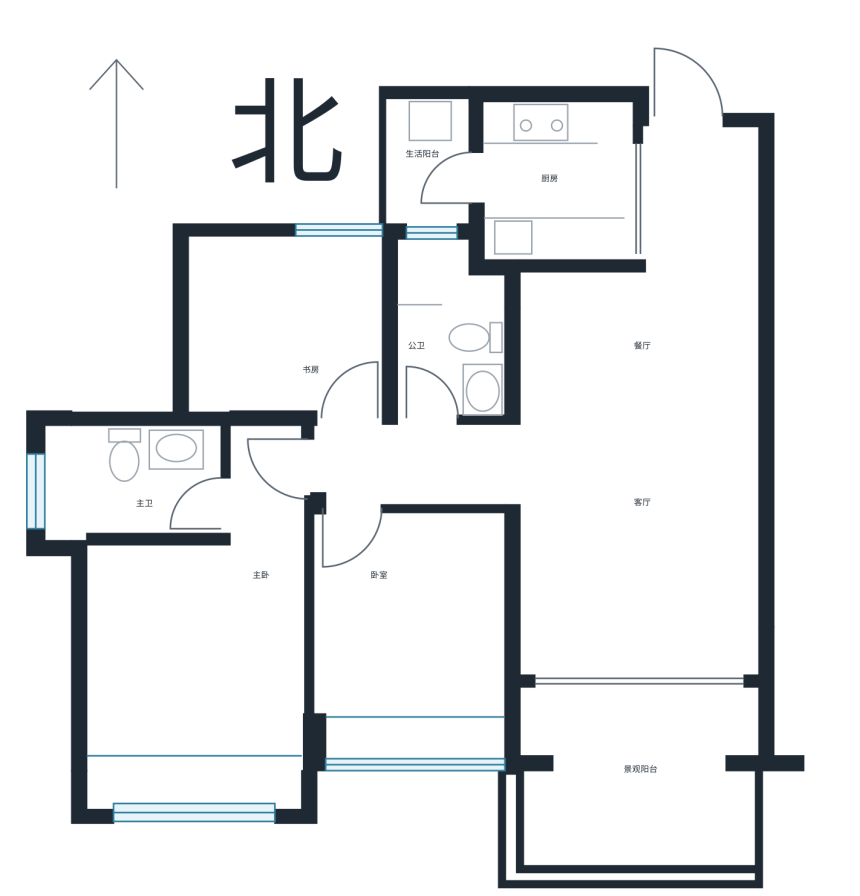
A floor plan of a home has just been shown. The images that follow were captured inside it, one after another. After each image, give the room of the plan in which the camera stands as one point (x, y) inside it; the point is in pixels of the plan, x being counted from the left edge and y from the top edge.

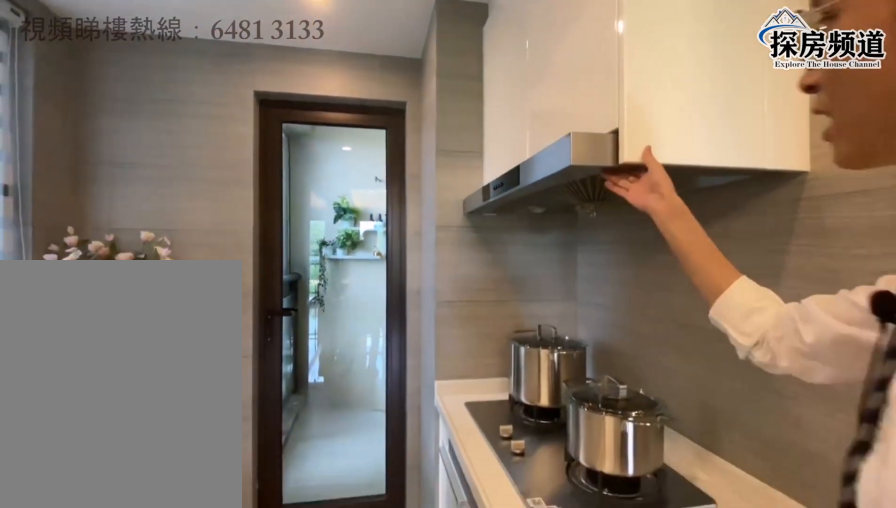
(579, 198)
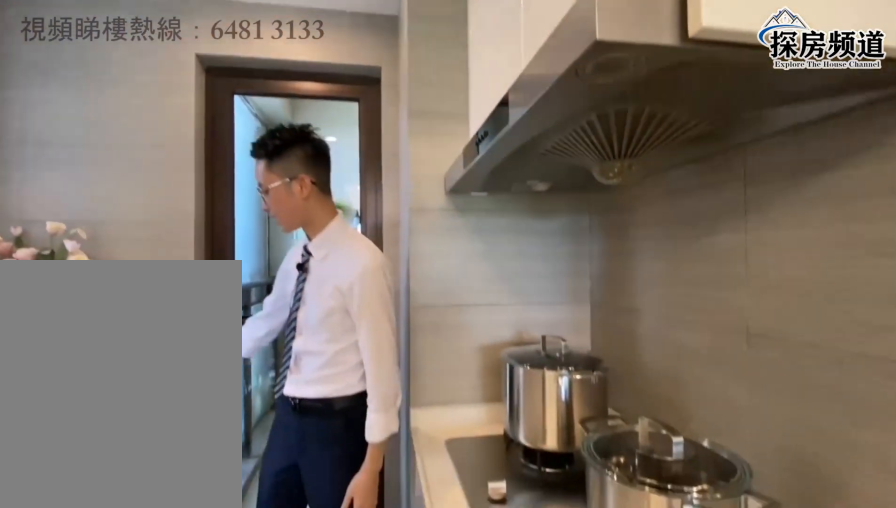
(579, 204)
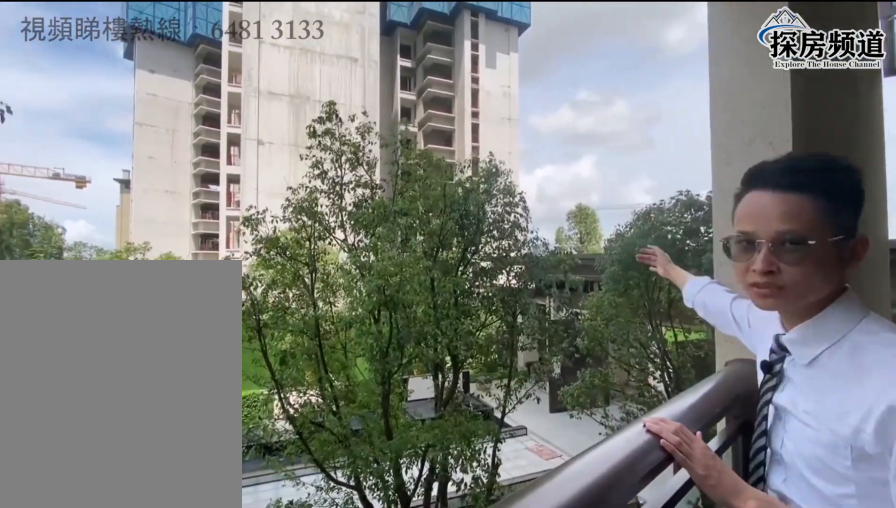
(635, 768)
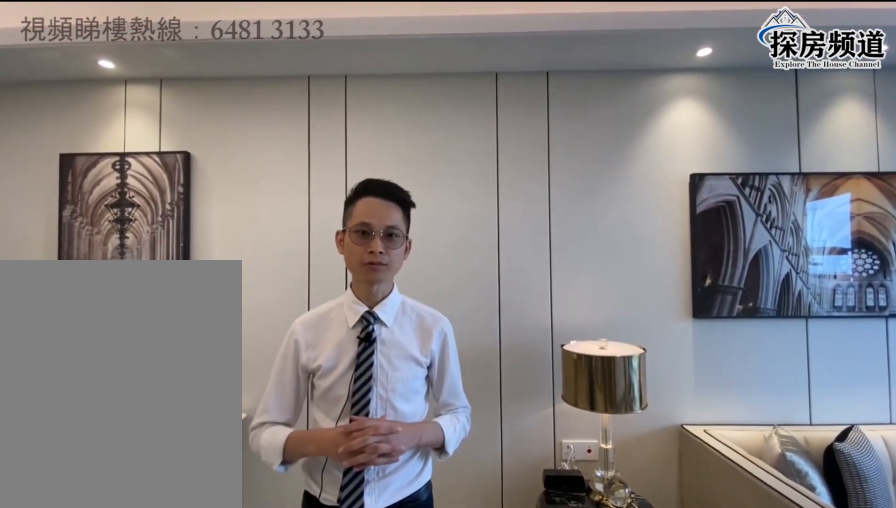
(662, 431)
